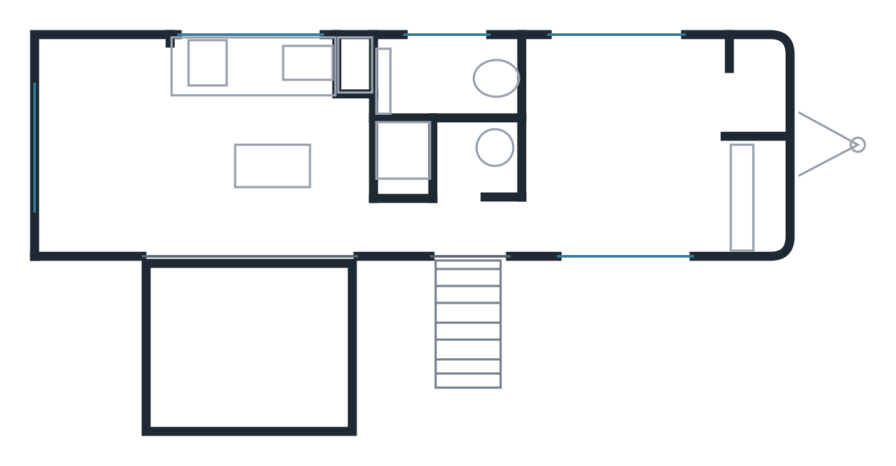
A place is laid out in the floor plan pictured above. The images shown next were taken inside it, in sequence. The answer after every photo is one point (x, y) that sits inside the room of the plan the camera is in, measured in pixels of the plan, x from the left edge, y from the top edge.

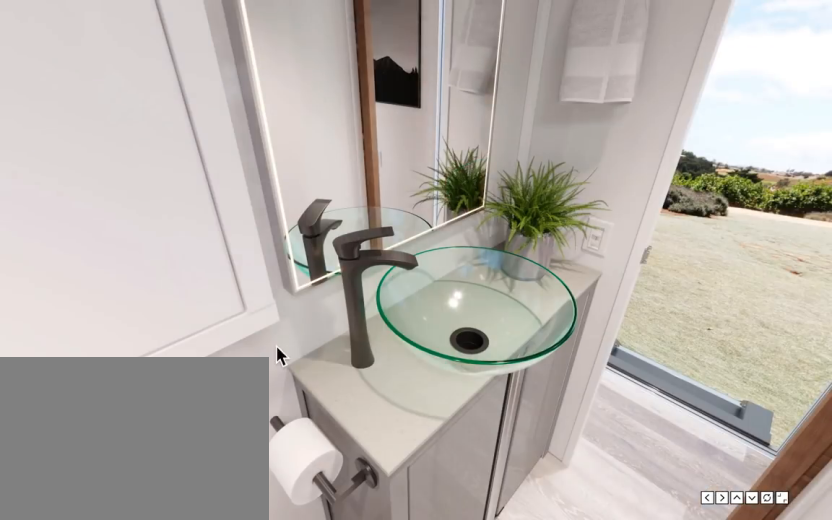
(452, 124)
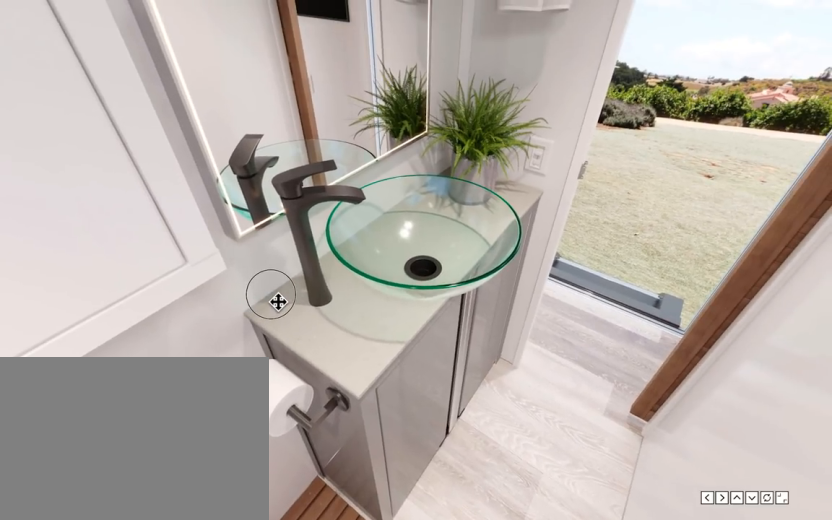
(455, 127)
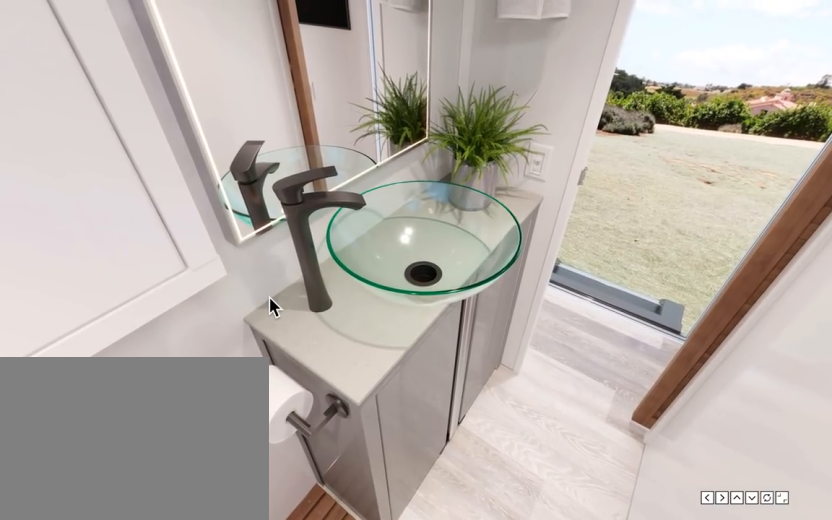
(455, 127)
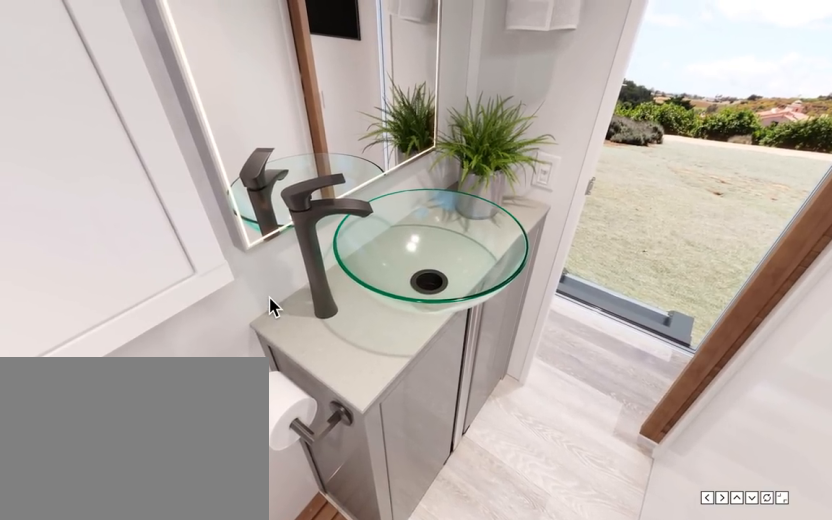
(455, 127)
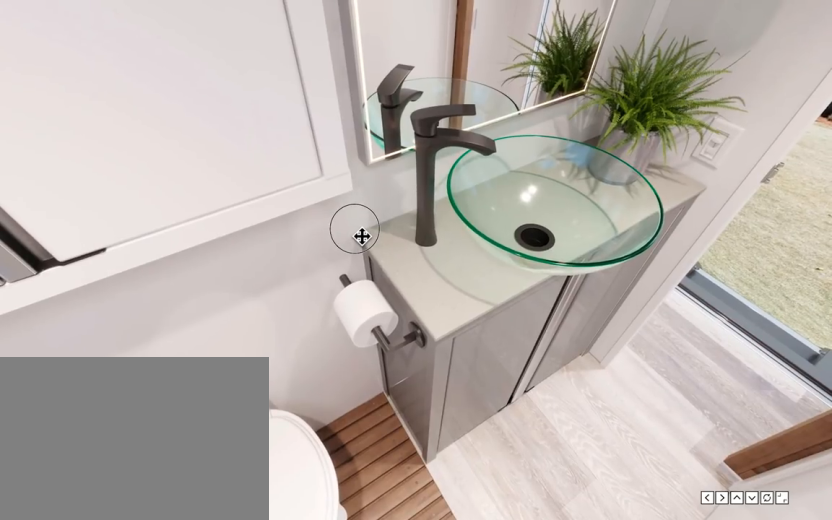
(452, 123)
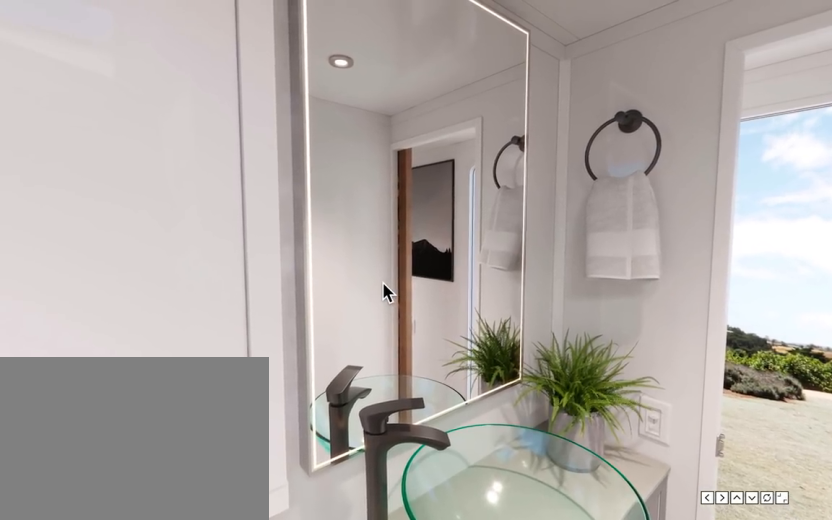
(450, 155)
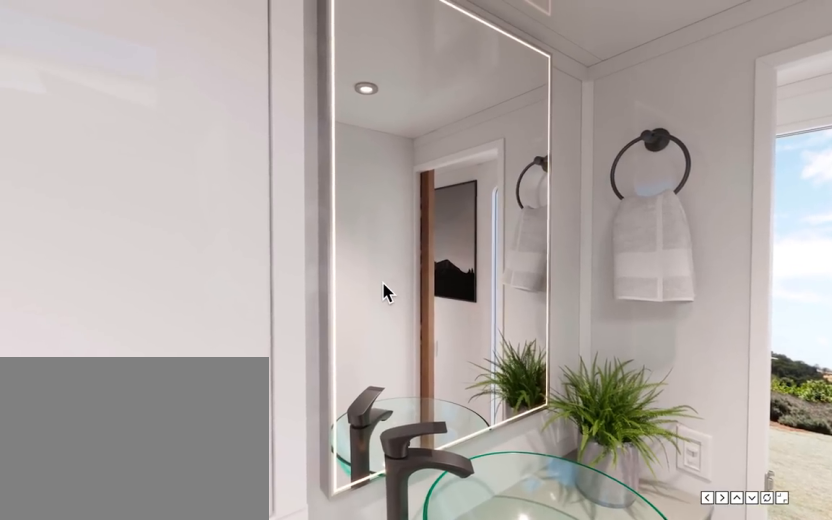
(450, 155)
